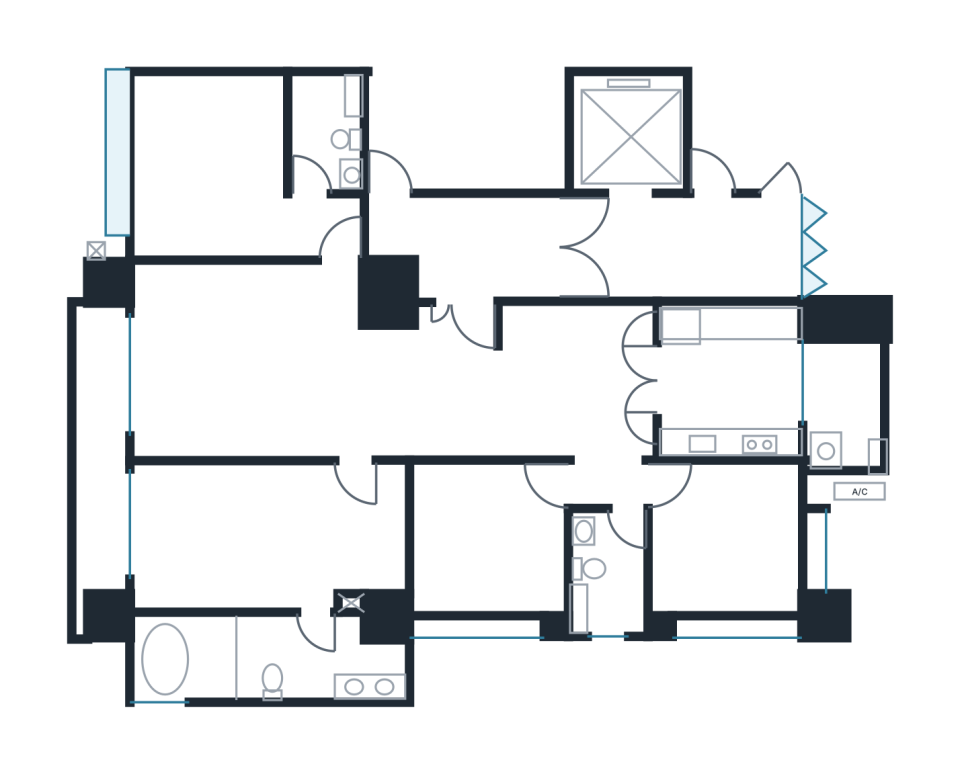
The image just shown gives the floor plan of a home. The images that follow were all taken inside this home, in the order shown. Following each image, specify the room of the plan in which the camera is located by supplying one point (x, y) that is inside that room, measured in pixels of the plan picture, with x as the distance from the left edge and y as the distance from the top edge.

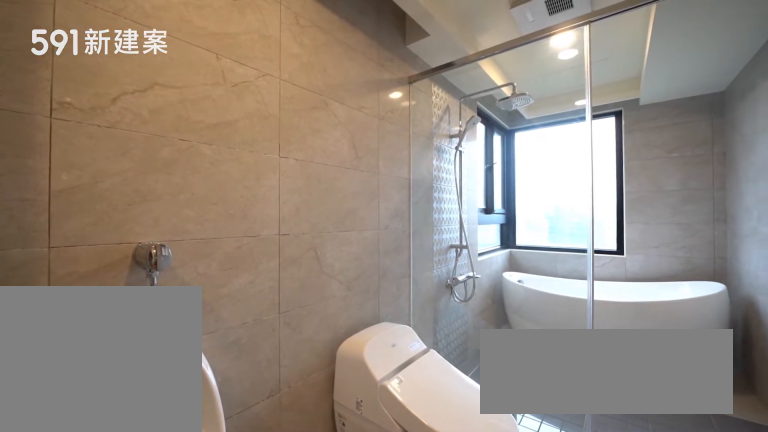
(258, 662)
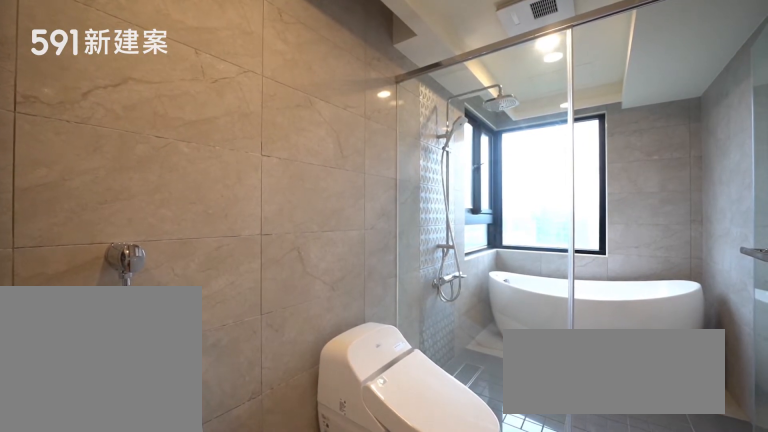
(258, 662)
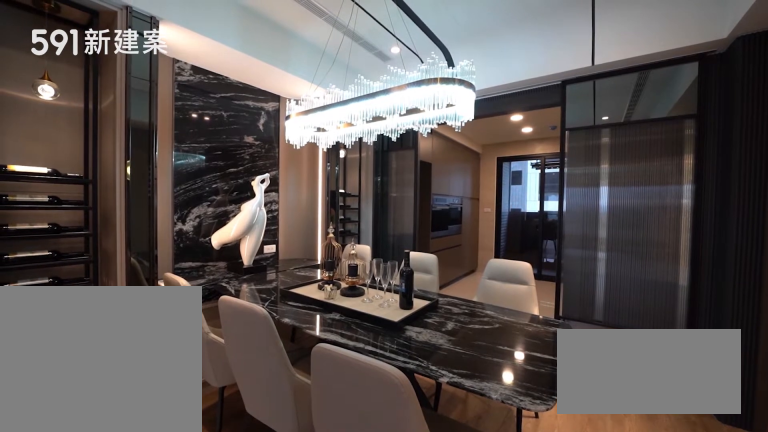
(572, 378)
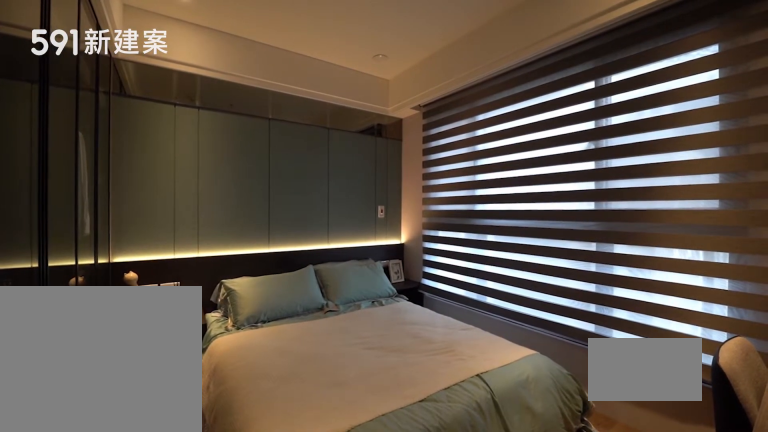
(726, 538)
